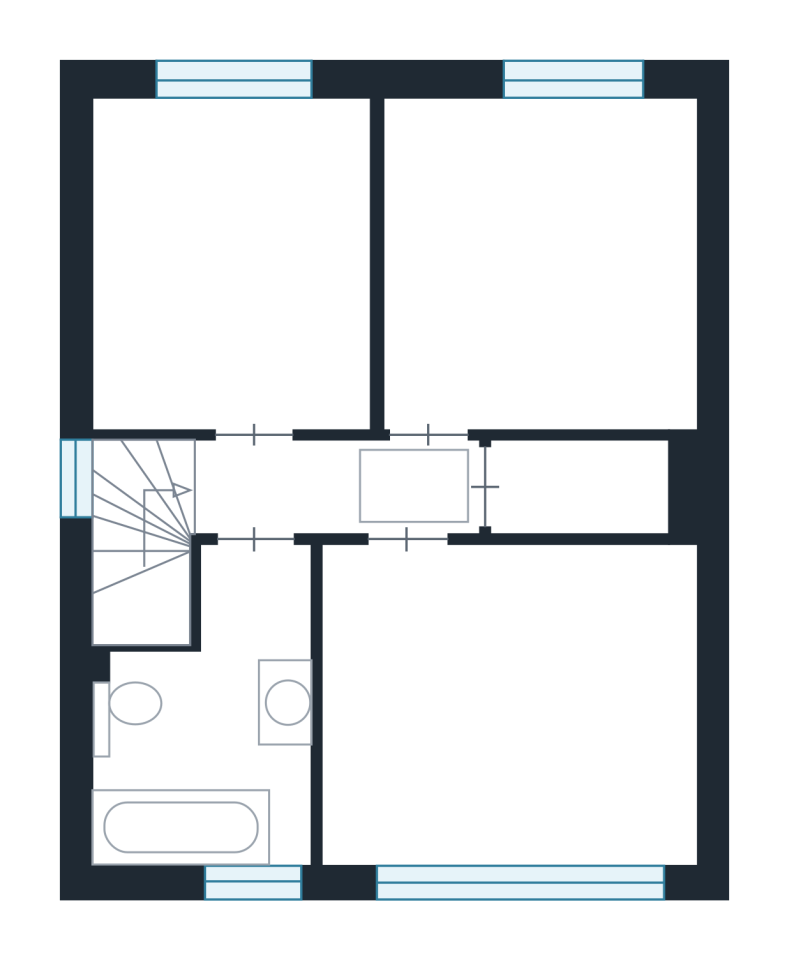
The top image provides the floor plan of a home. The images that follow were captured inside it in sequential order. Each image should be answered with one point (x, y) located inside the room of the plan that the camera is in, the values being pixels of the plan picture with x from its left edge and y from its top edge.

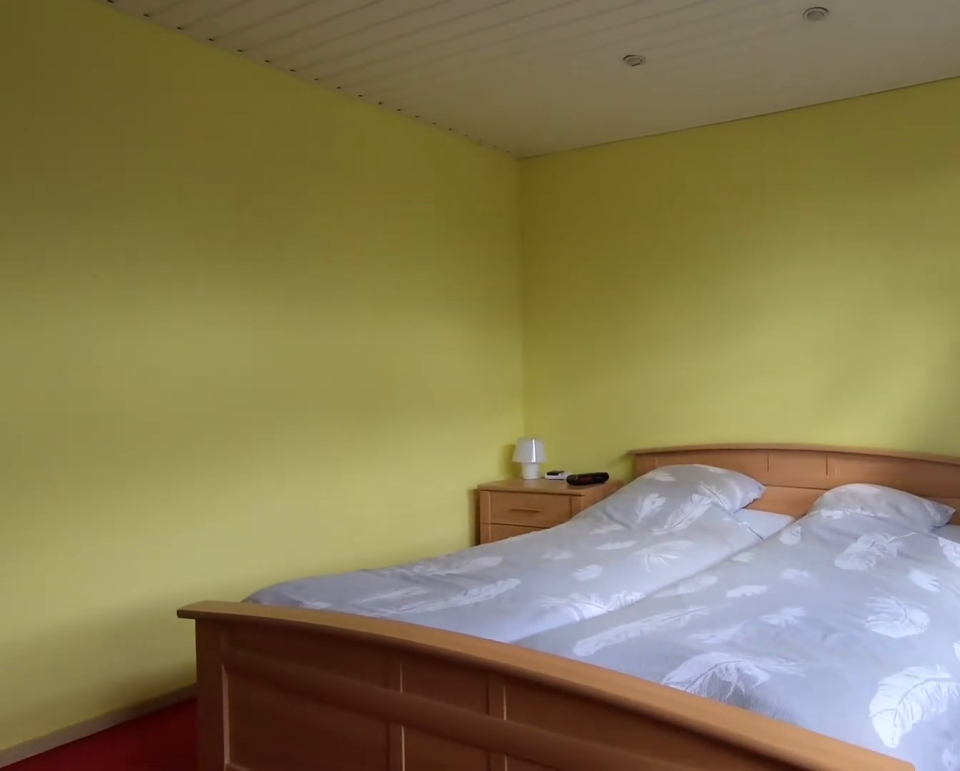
(533, 865)
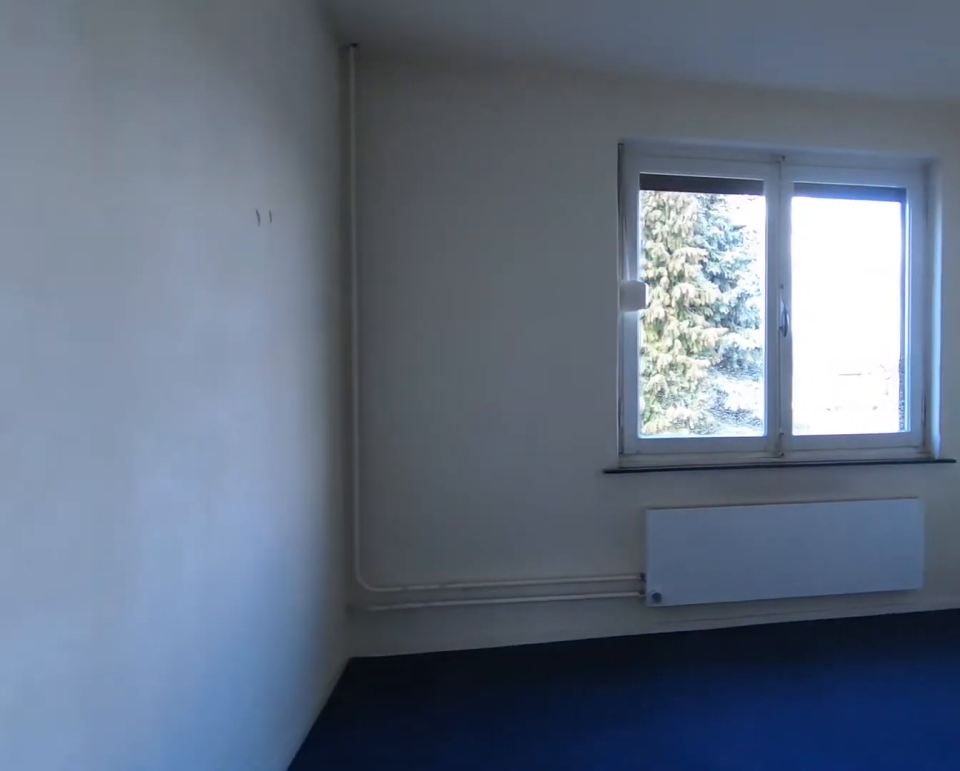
(584, 426)
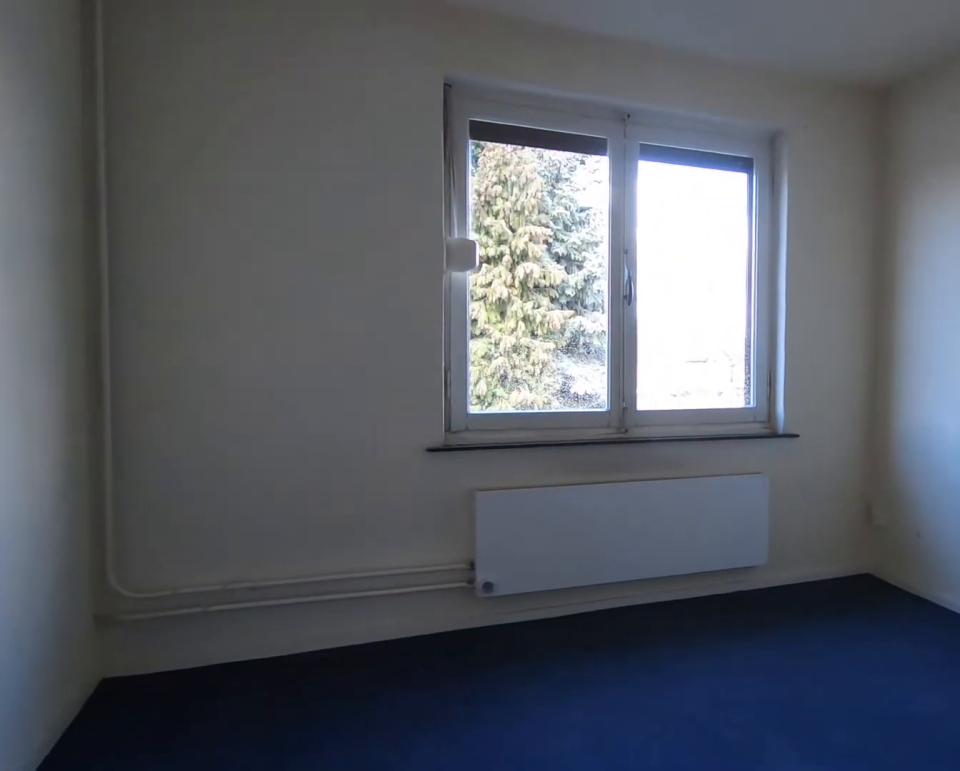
(584, 426)
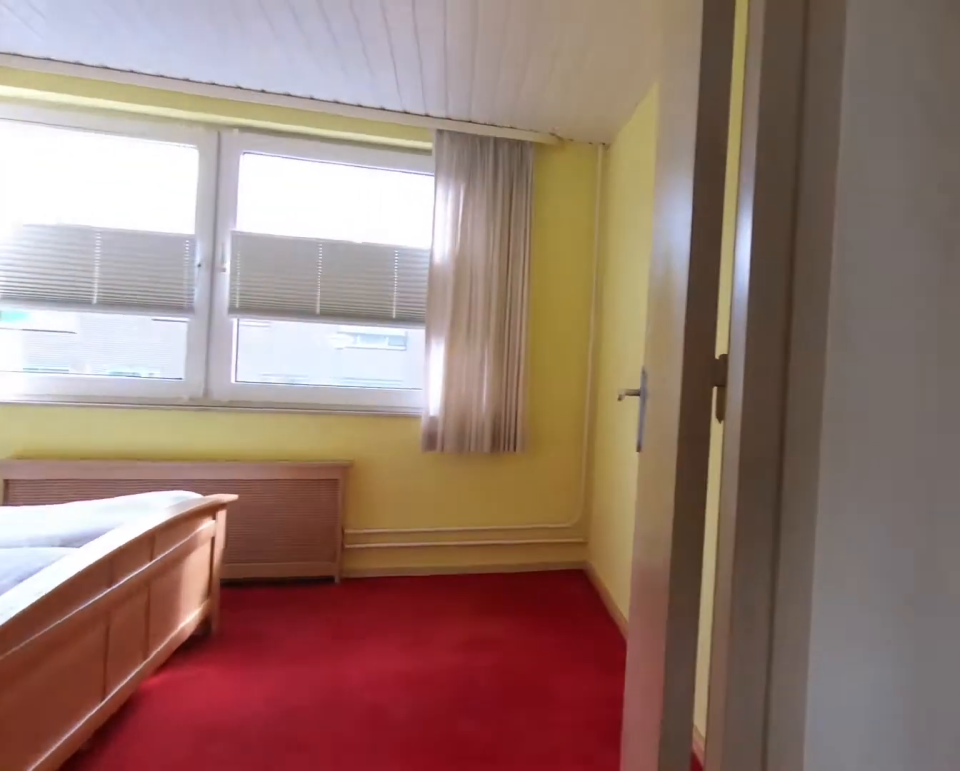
(337, 487)
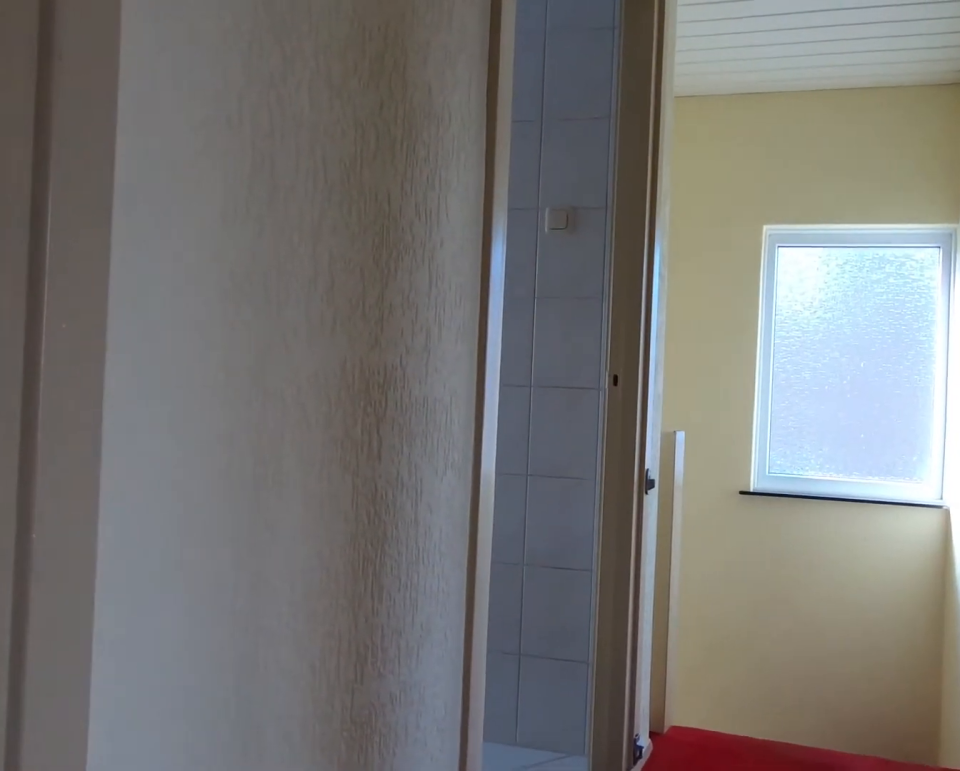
(337, 487)
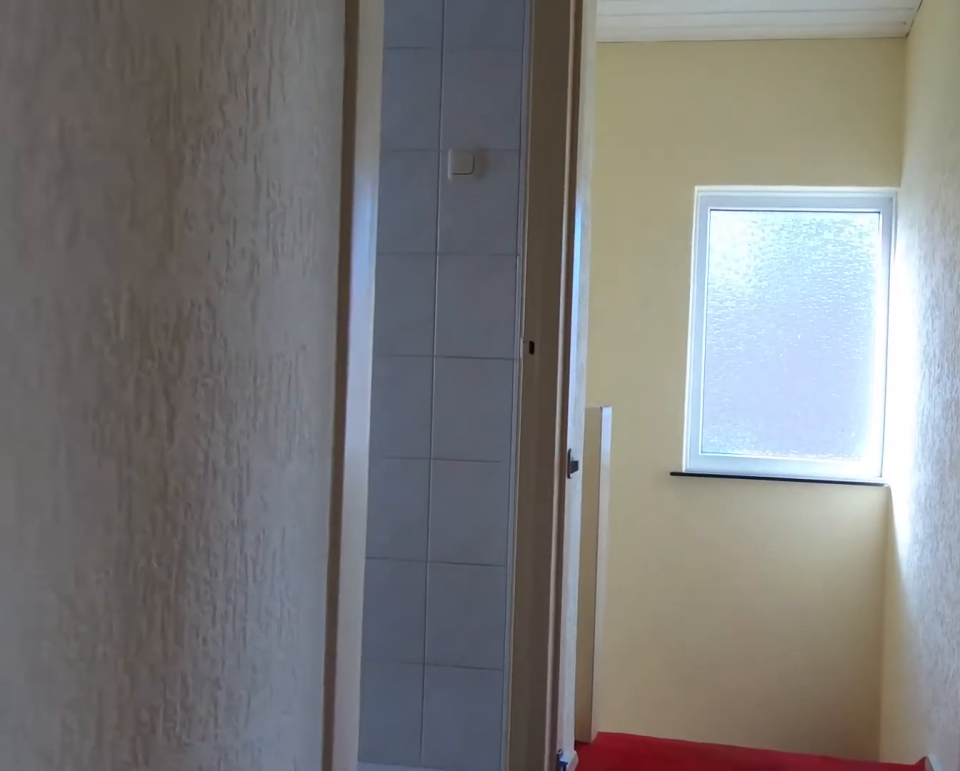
(337, 487)
